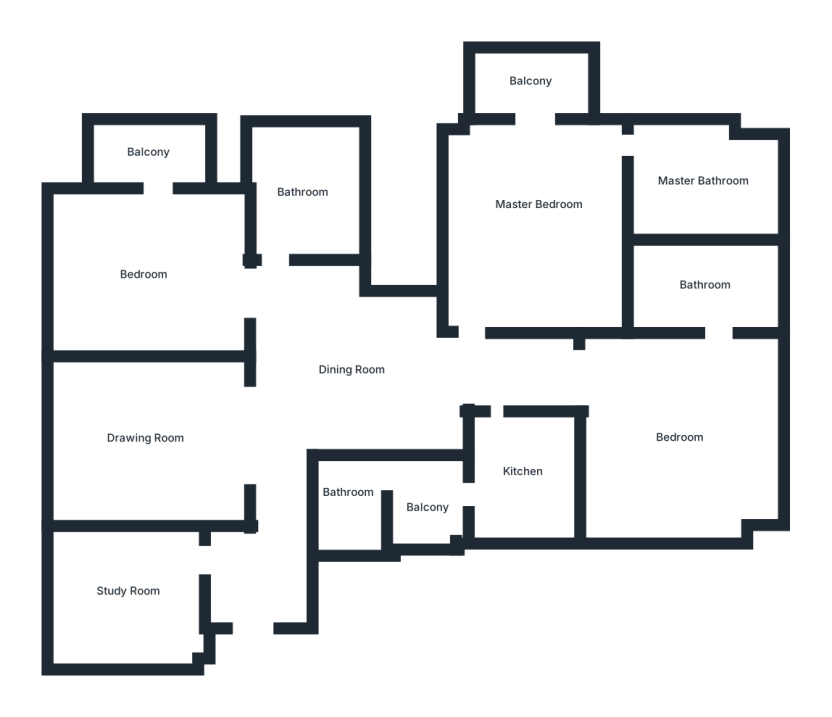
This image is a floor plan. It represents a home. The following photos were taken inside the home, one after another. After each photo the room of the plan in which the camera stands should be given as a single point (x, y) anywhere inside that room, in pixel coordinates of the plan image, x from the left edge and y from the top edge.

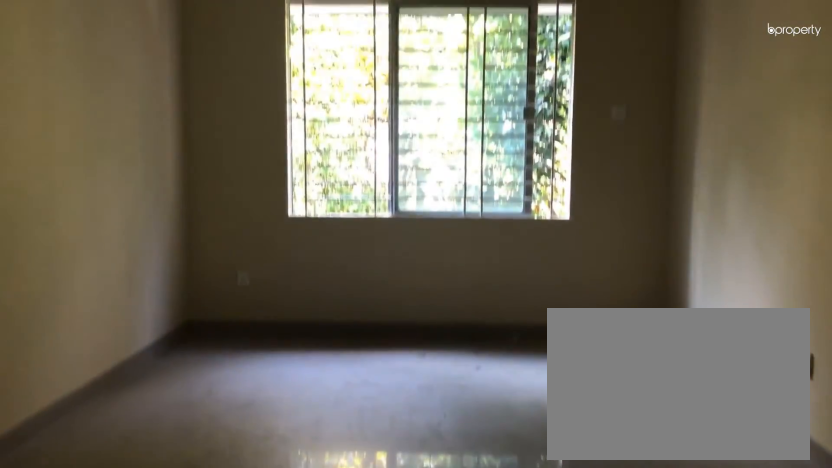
(147, 438)
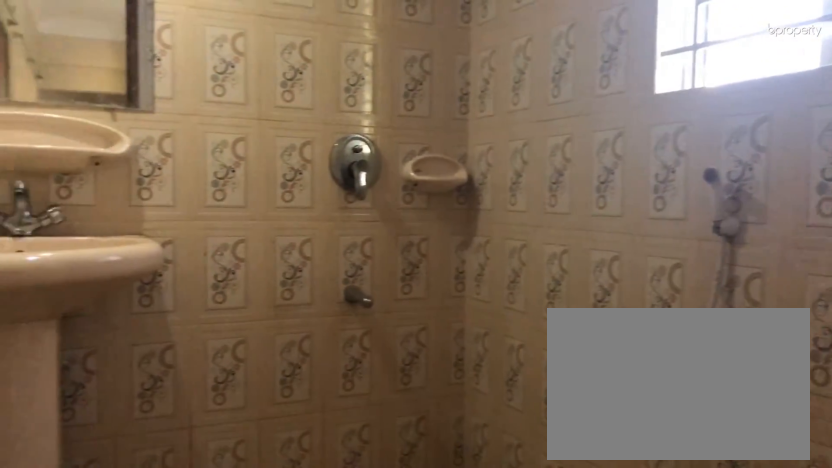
(303, 190)
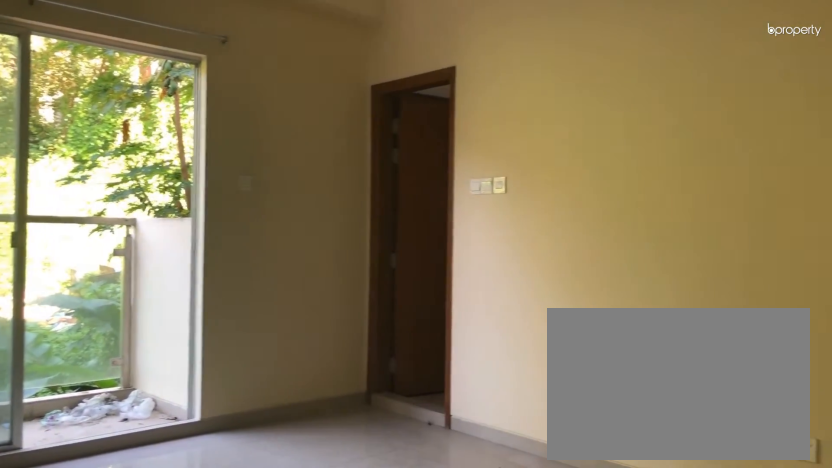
(542, 205)
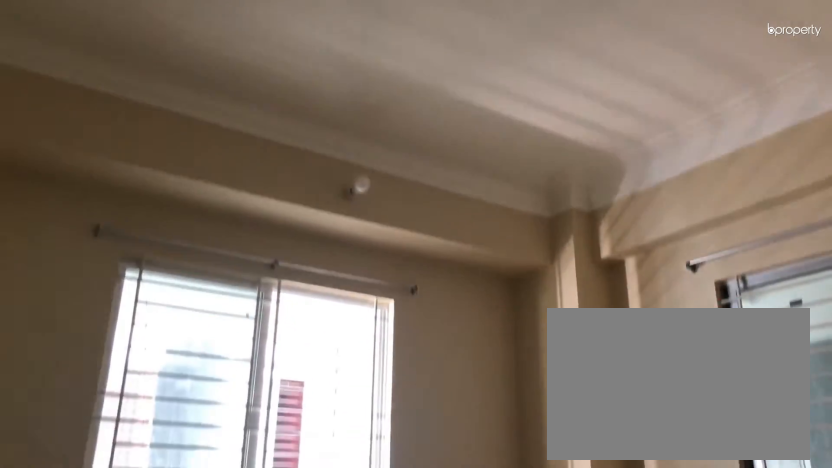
(678, 436)
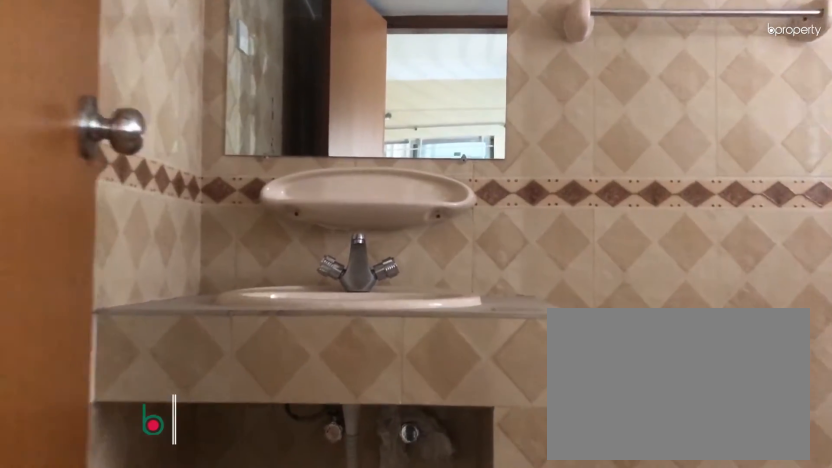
(705, 284)
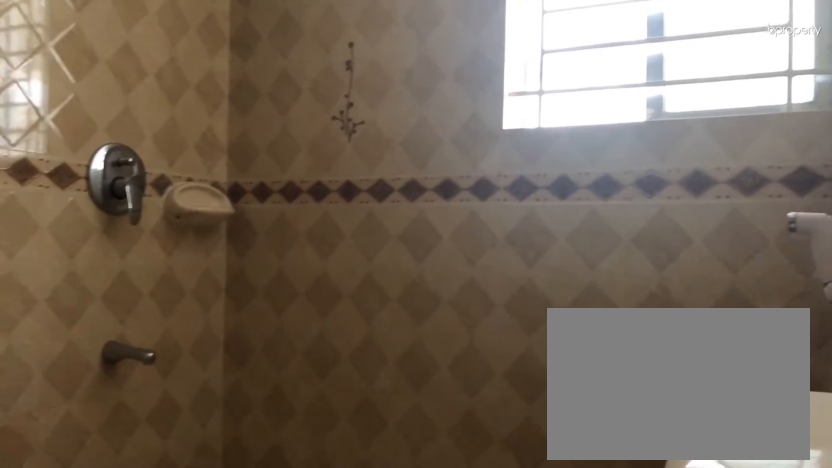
(705, 284)
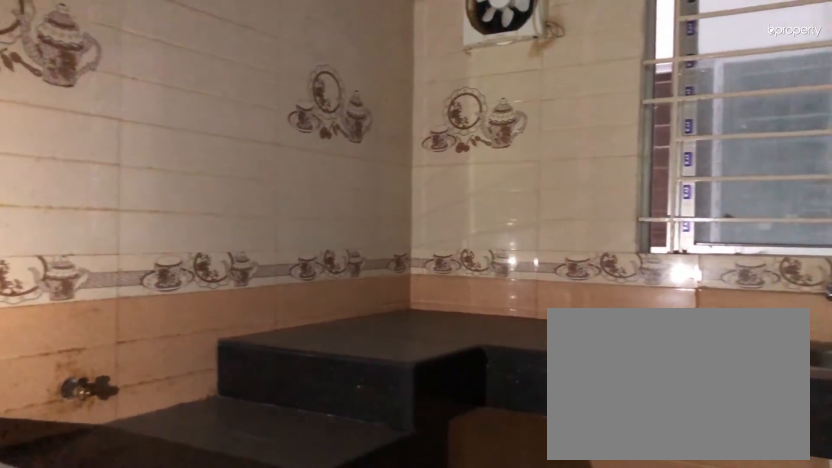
(525, 474)
